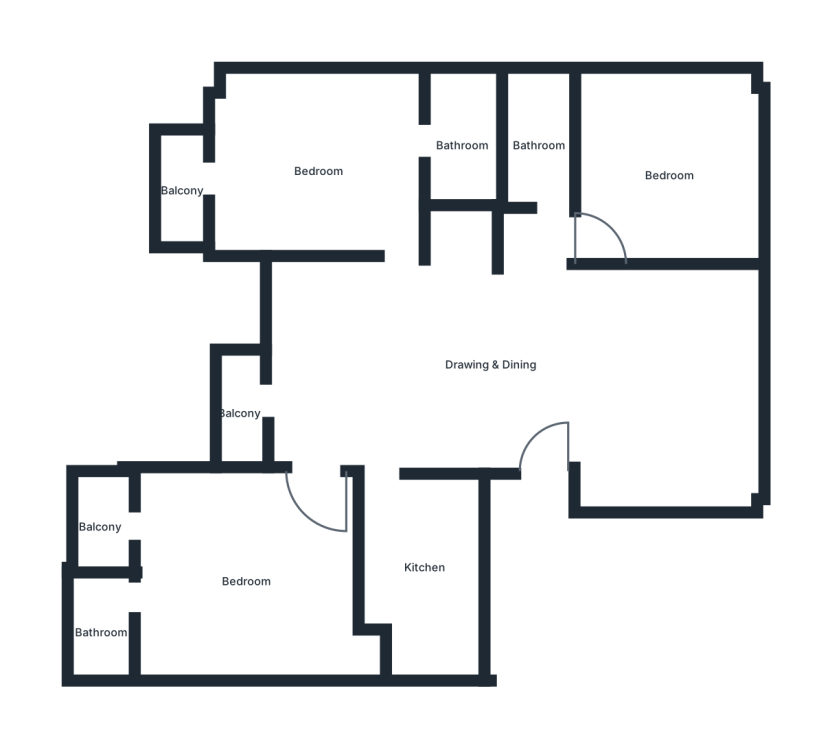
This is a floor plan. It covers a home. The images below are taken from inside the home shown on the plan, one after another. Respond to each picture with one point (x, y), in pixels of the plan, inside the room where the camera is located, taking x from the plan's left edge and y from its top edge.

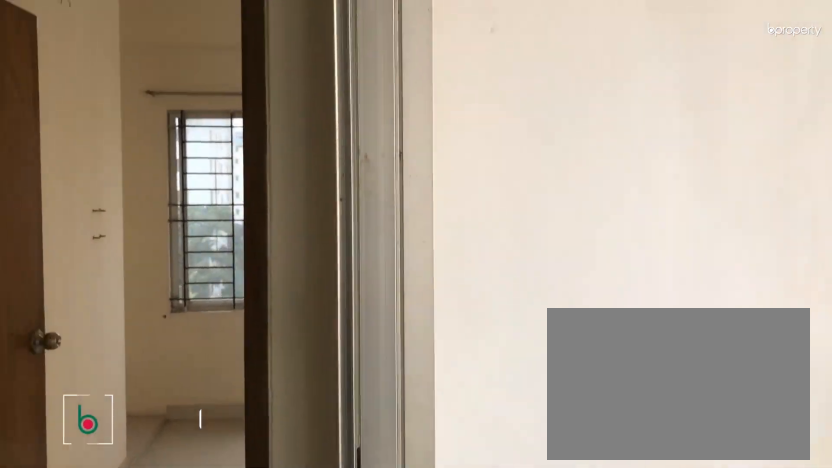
(238, 413)
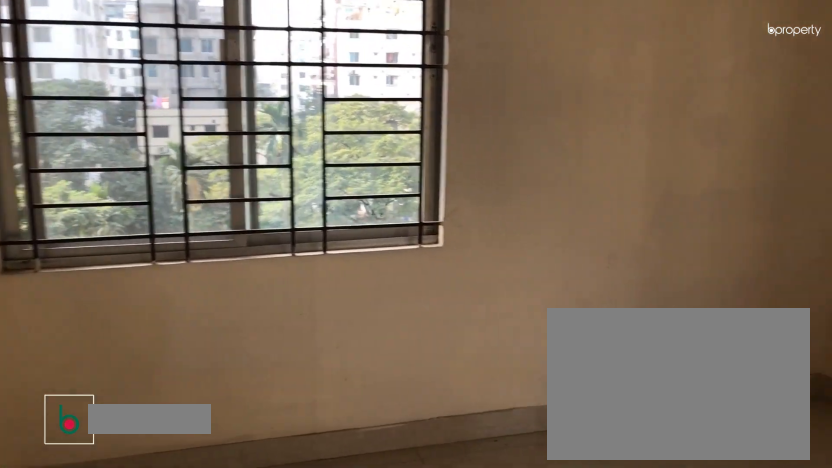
(247, 583)
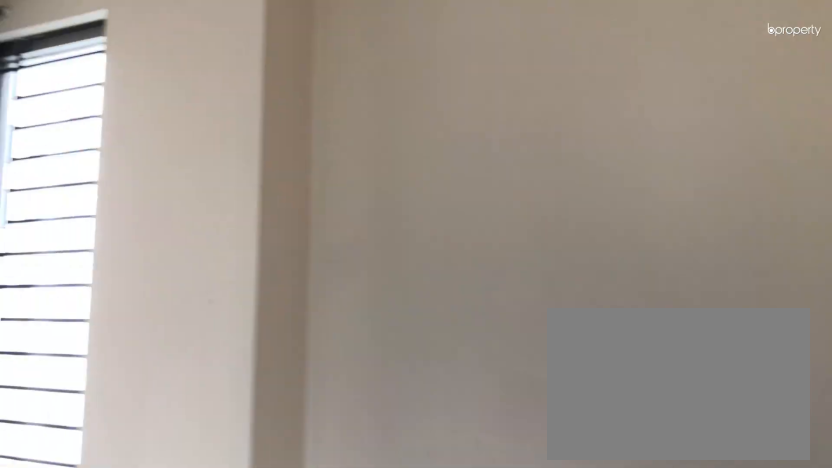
(247, 583)
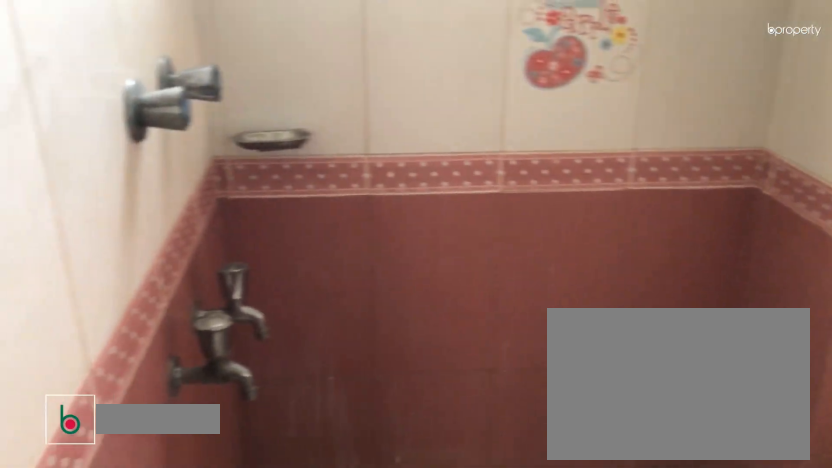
(101, 631)
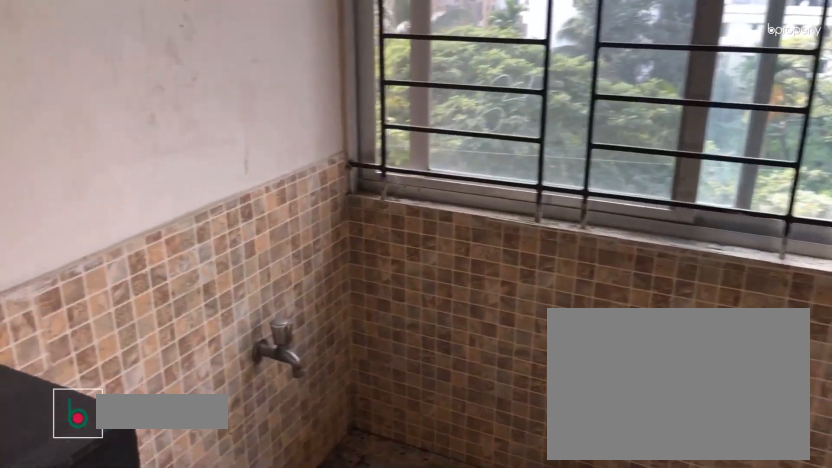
(423, 567)
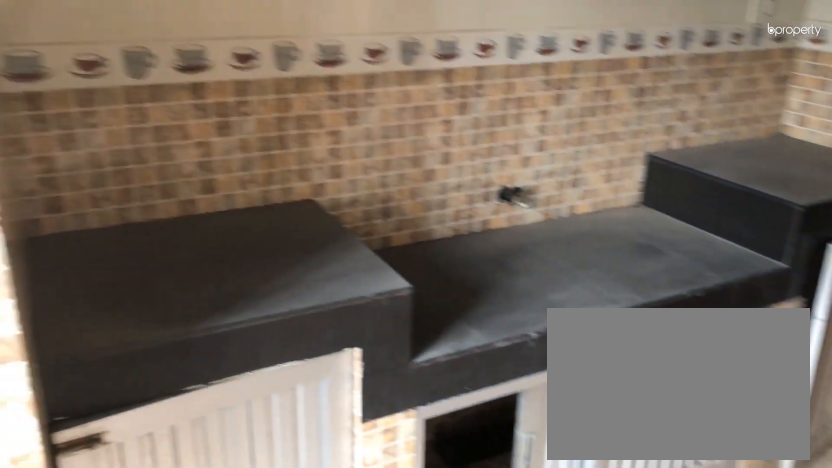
(423, 567)
